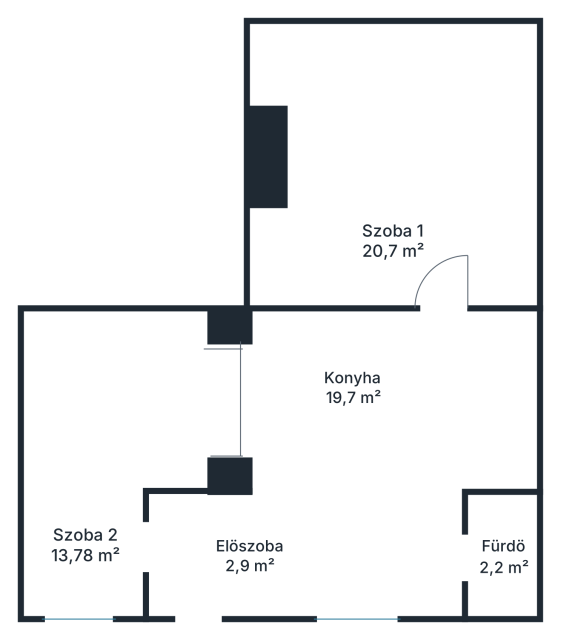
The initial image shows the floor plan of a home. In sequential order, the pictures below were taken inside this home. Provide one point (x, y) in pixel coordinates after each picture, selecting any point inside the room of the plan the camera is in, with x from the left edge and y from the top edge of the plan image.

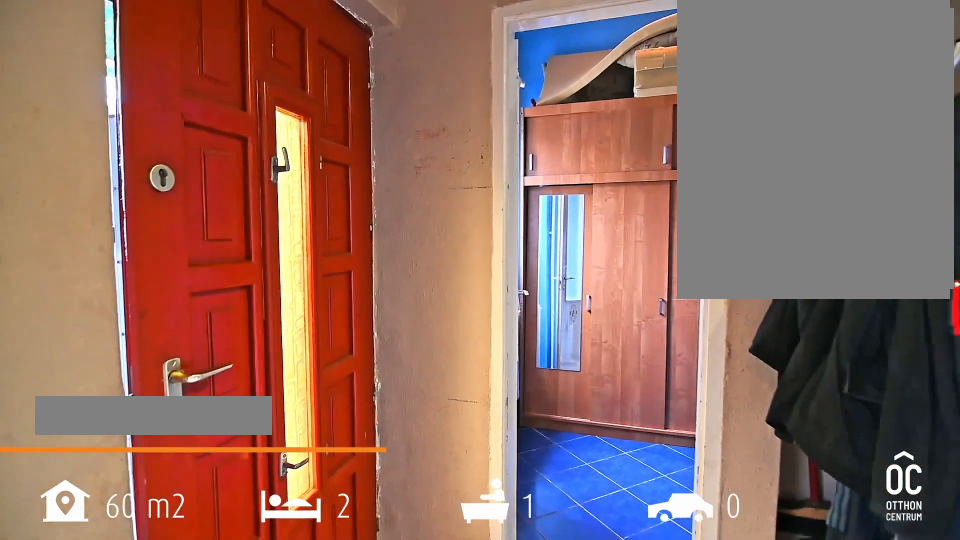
(300, 553)
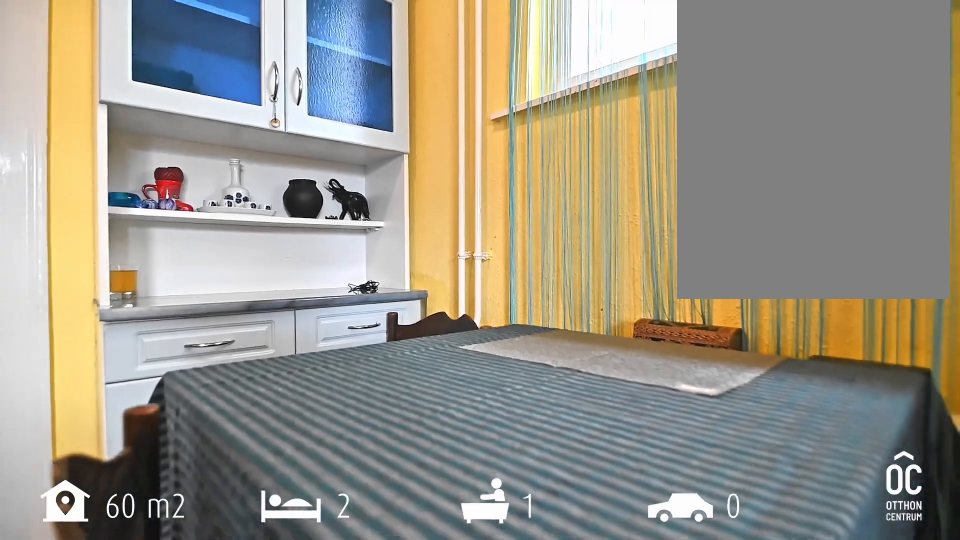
(381, 399)
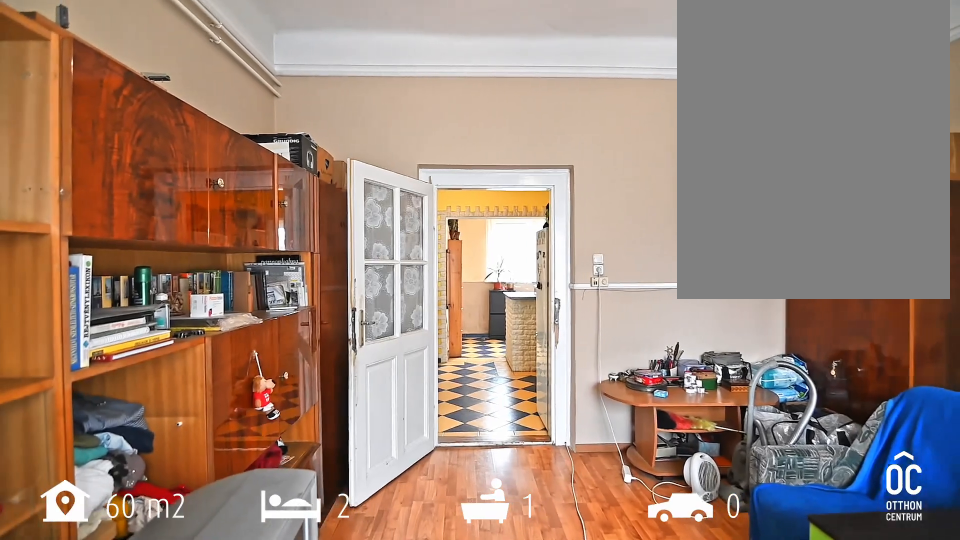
(400, 170)
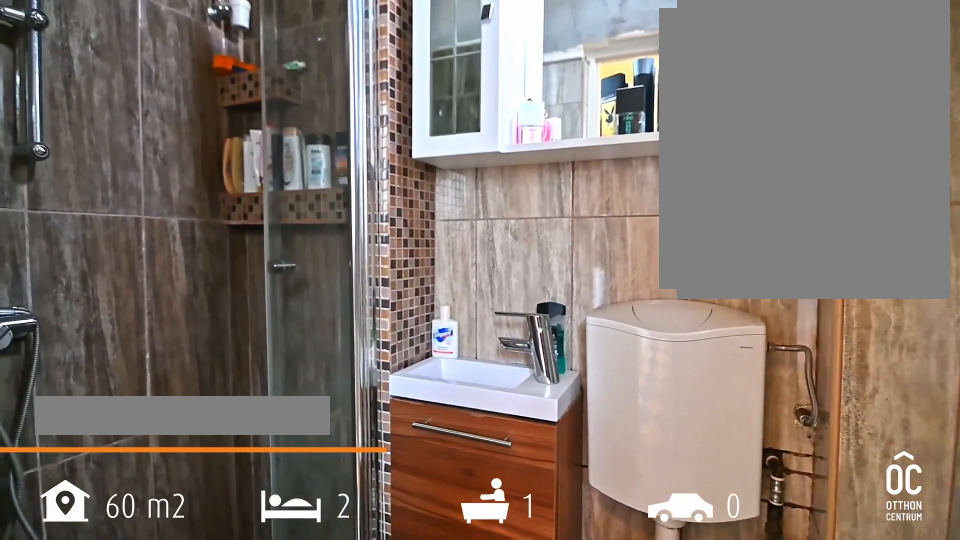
(502, 555)
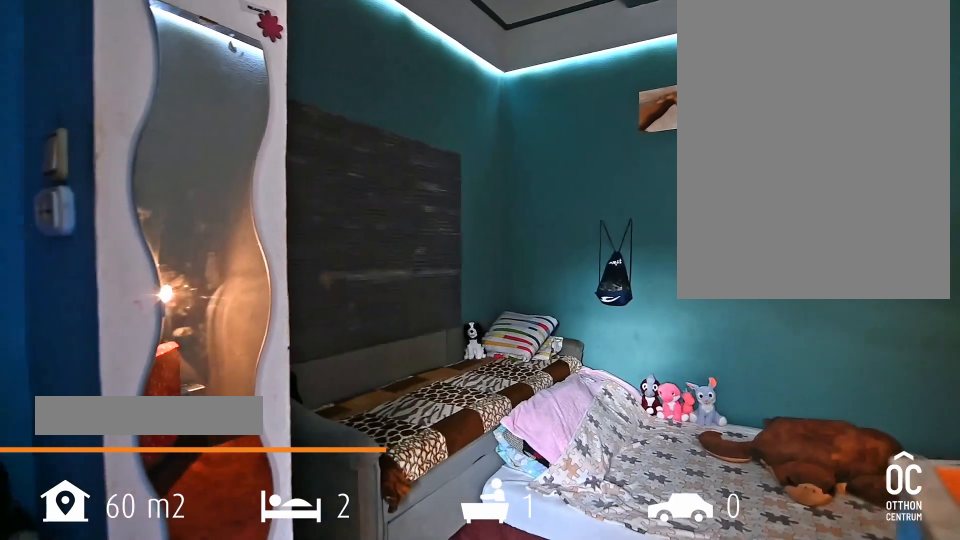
(93, 485)
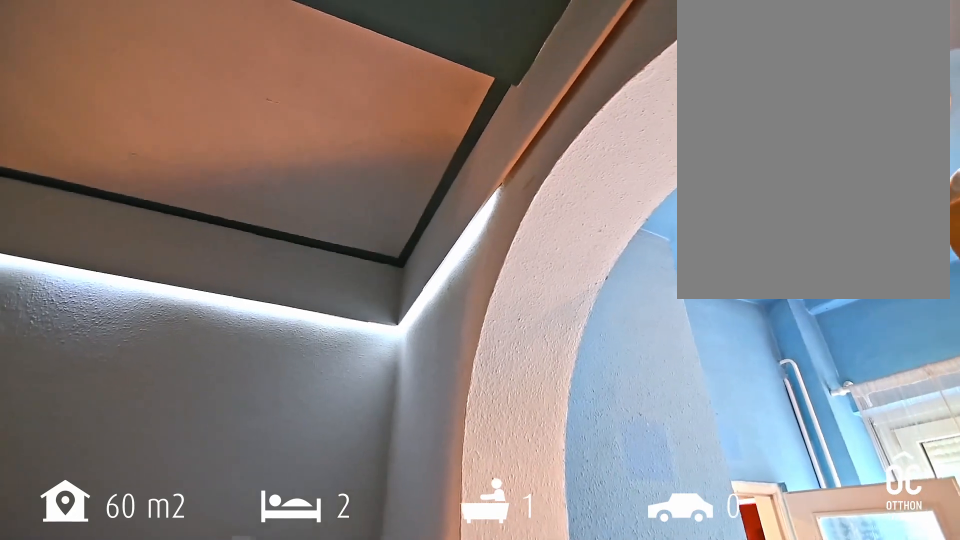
(92, 485)
